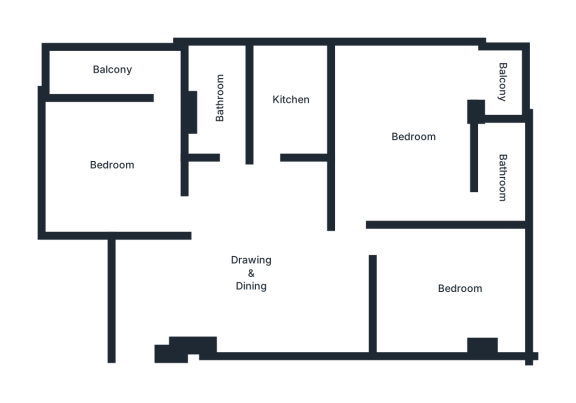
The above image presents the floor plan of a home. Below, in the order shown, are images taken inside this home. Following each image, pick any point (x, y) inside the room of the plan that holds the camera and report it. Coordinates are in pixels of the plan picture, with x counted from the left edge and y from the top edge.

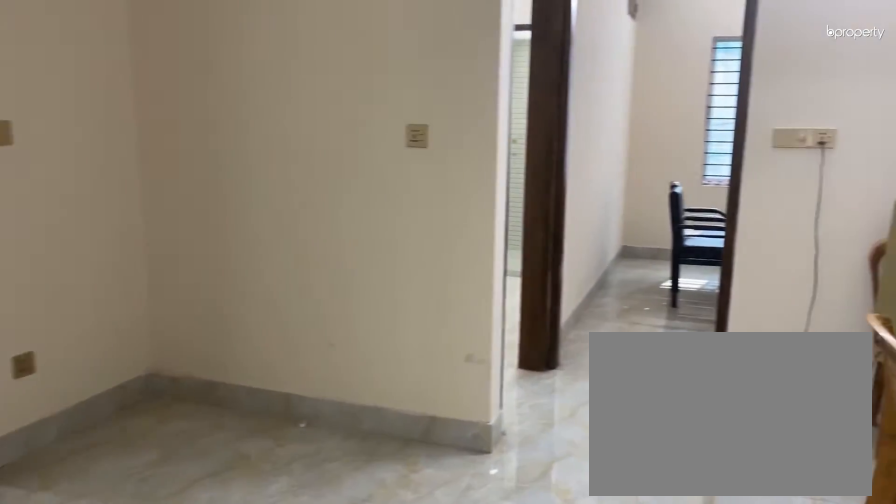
(257, 277)
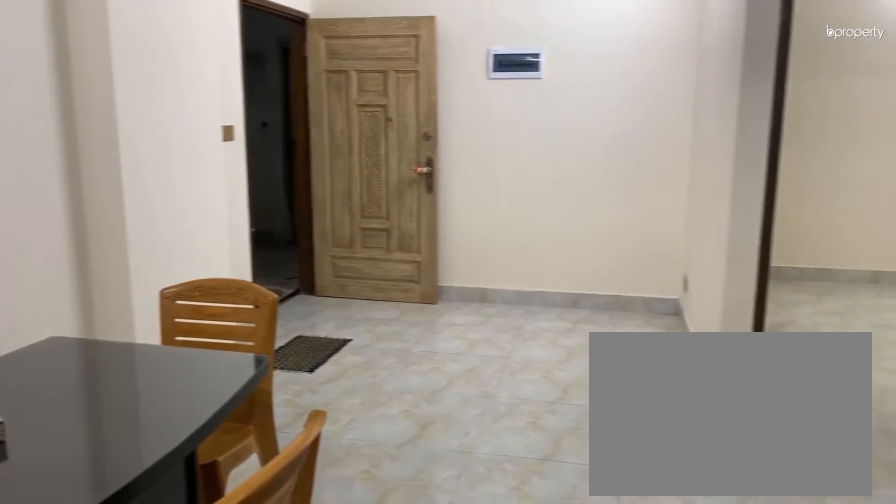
(256, 277)
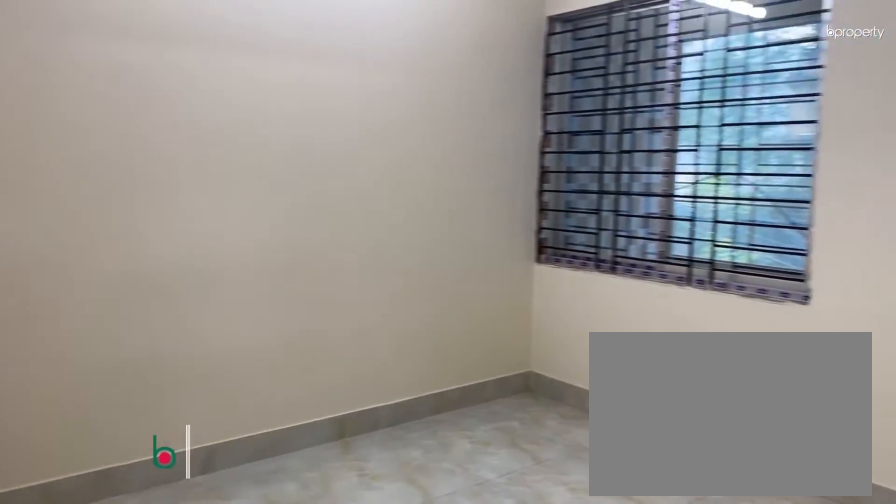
(116, 166)
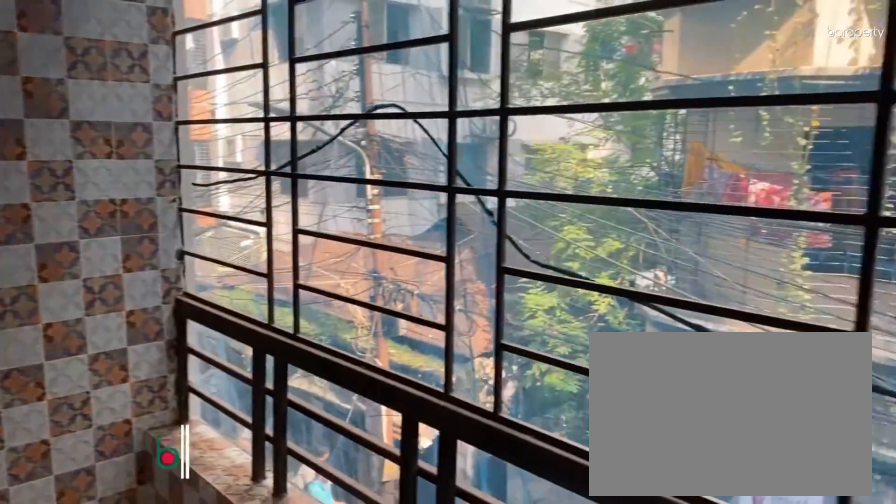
(123, 68)
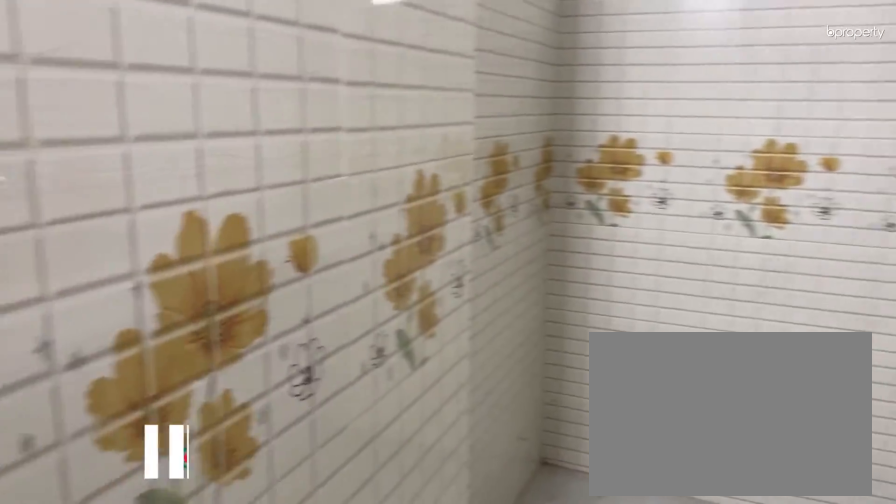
(221, 96)
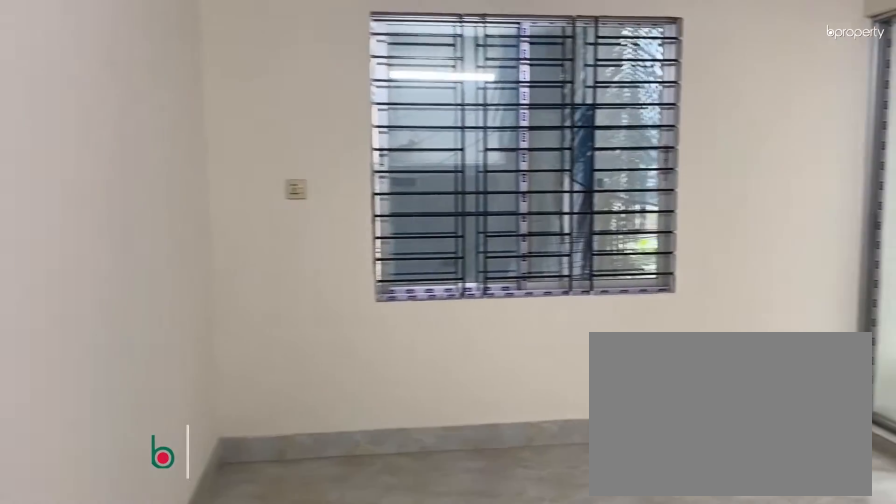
(414, 136)
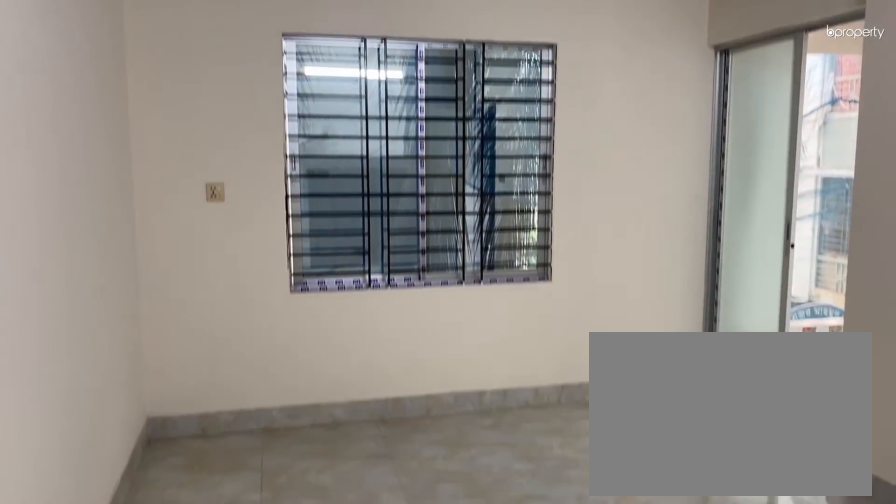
(414, 136)
